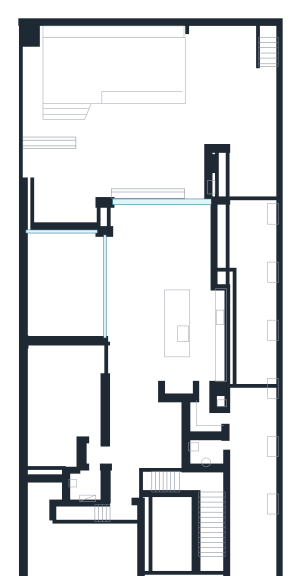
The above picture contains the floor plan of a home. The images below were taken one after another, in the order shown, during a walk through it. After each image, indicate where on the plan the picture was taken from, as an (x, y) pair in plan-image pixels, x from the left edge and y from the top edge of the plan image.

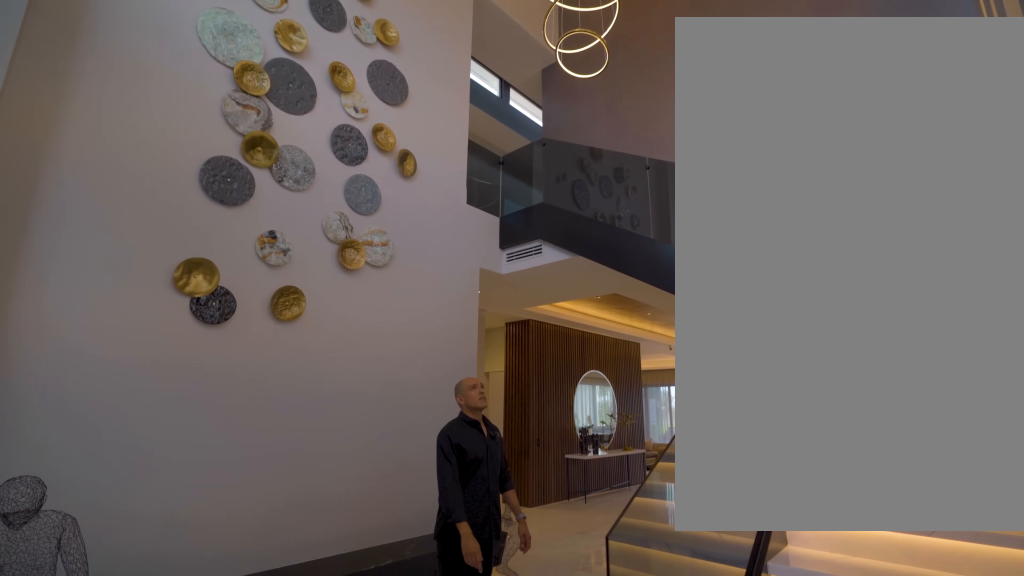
(183, 554)
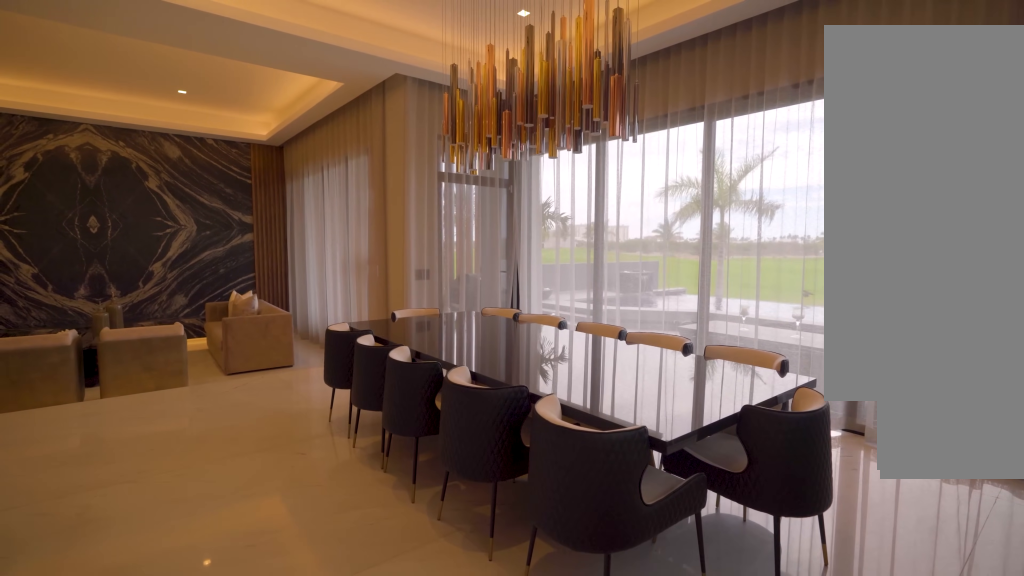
(185, 275)
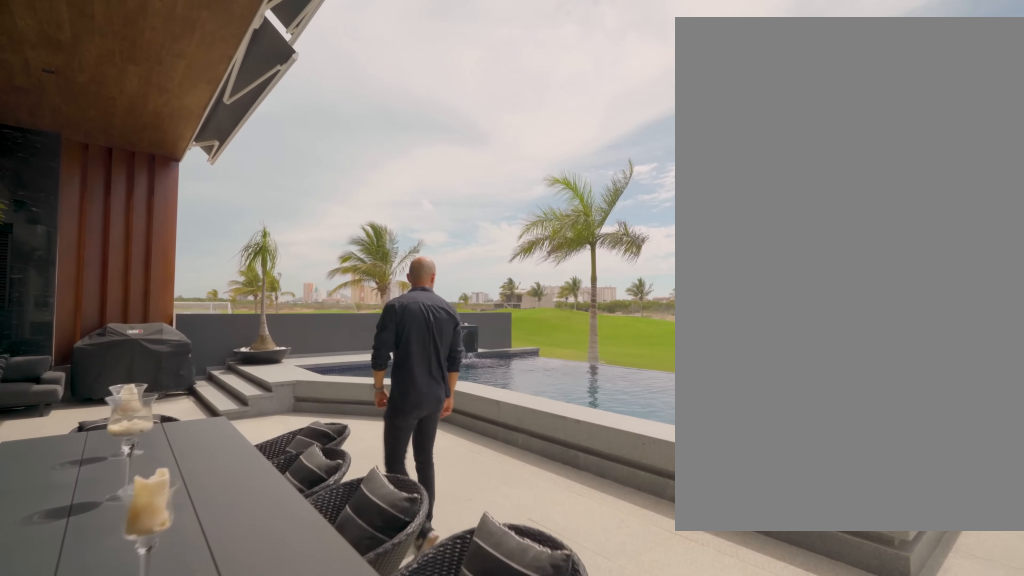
(188, 132)
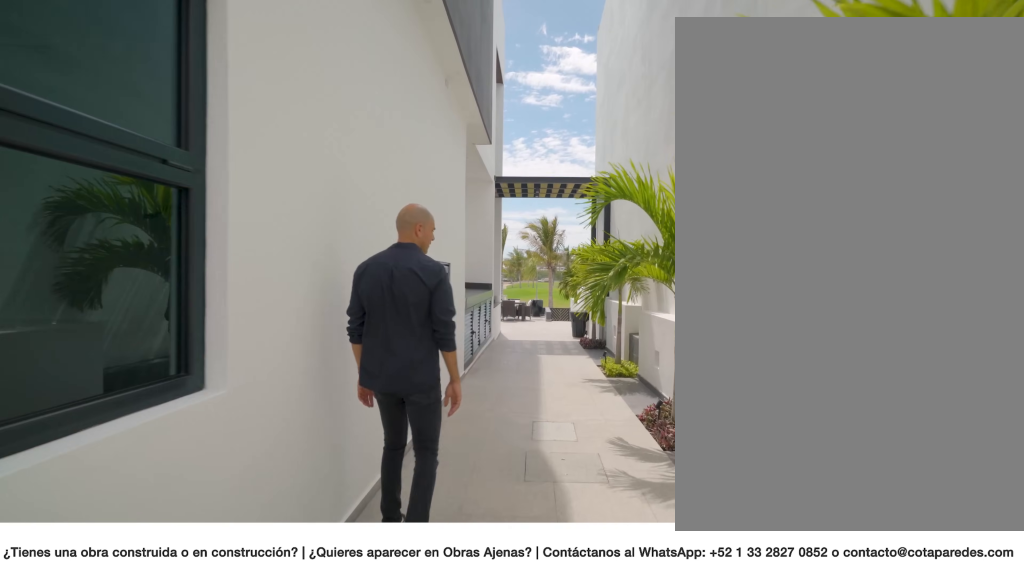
(254, 424)
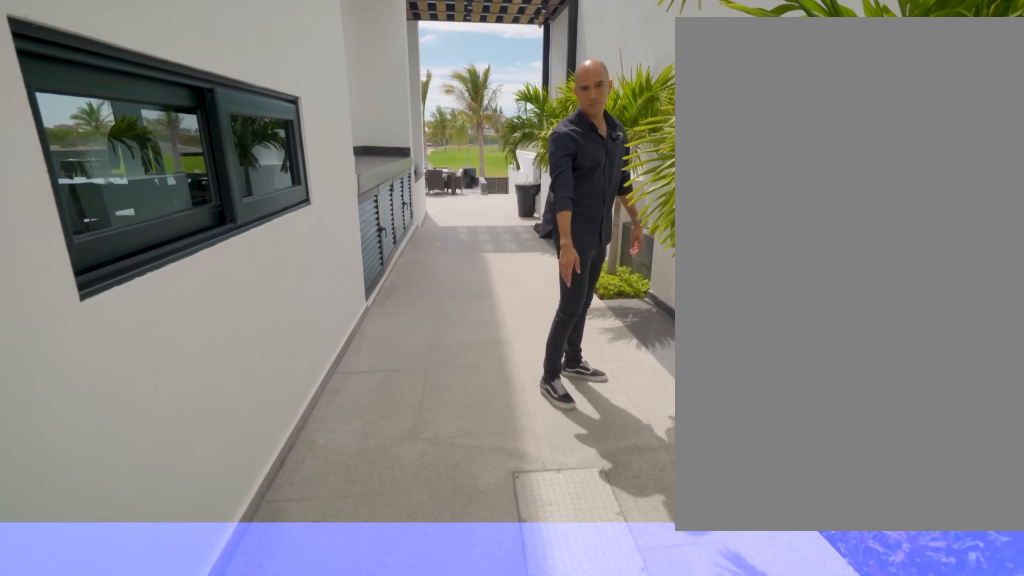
(255, 417)
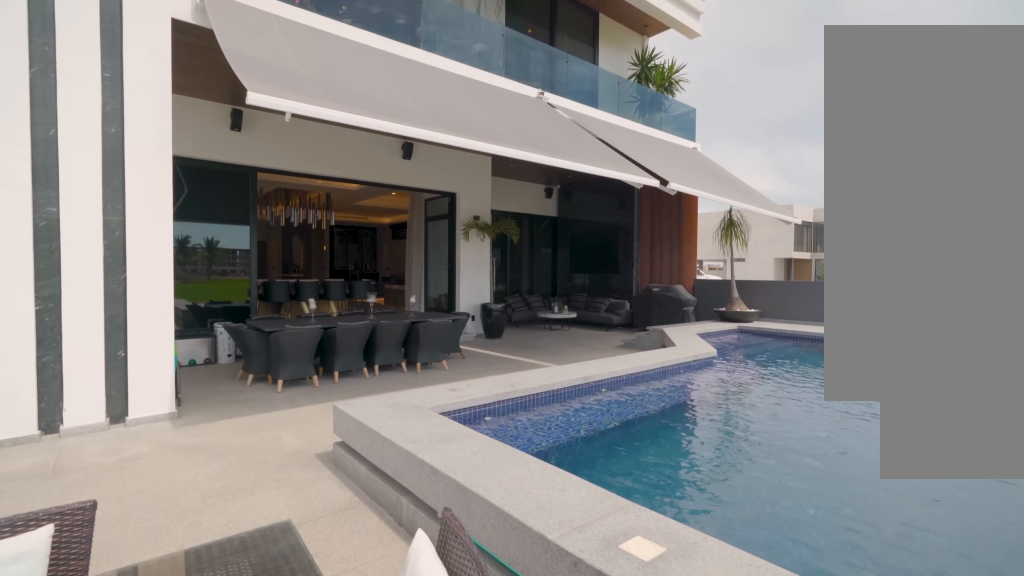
(209, 97)
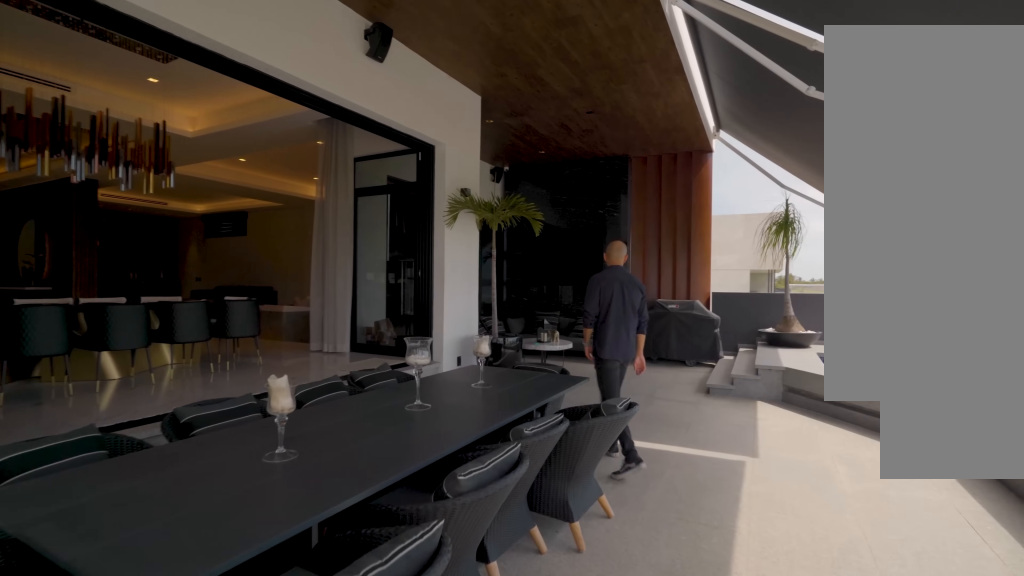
(209, 97)
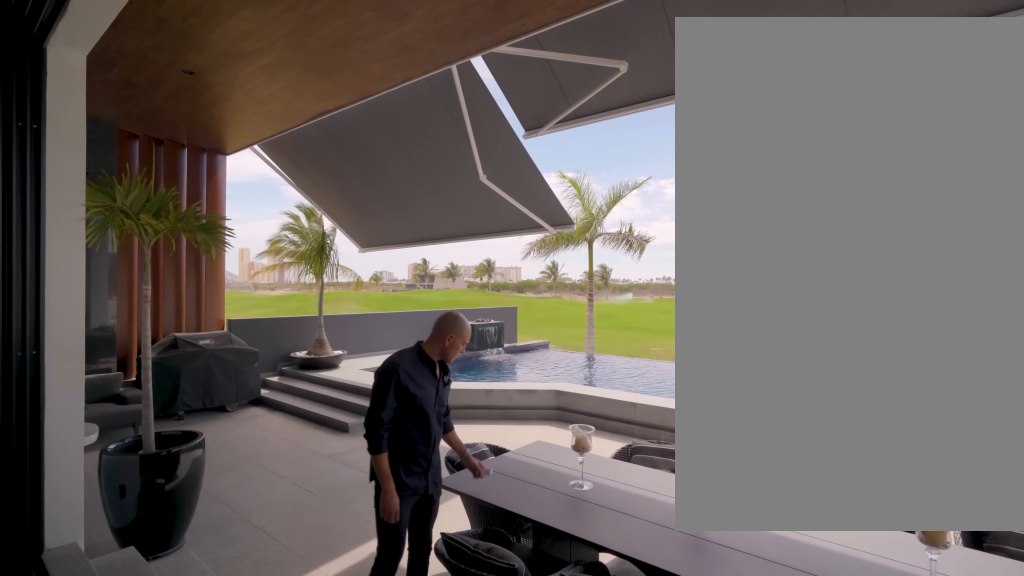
(150, 200)
